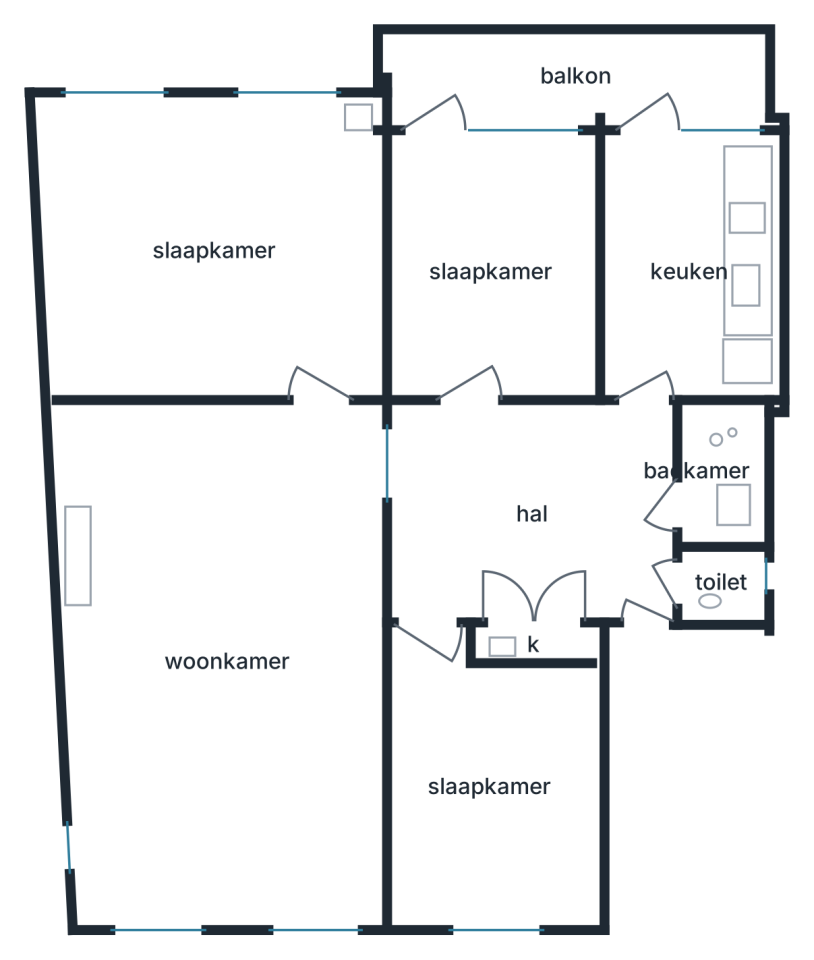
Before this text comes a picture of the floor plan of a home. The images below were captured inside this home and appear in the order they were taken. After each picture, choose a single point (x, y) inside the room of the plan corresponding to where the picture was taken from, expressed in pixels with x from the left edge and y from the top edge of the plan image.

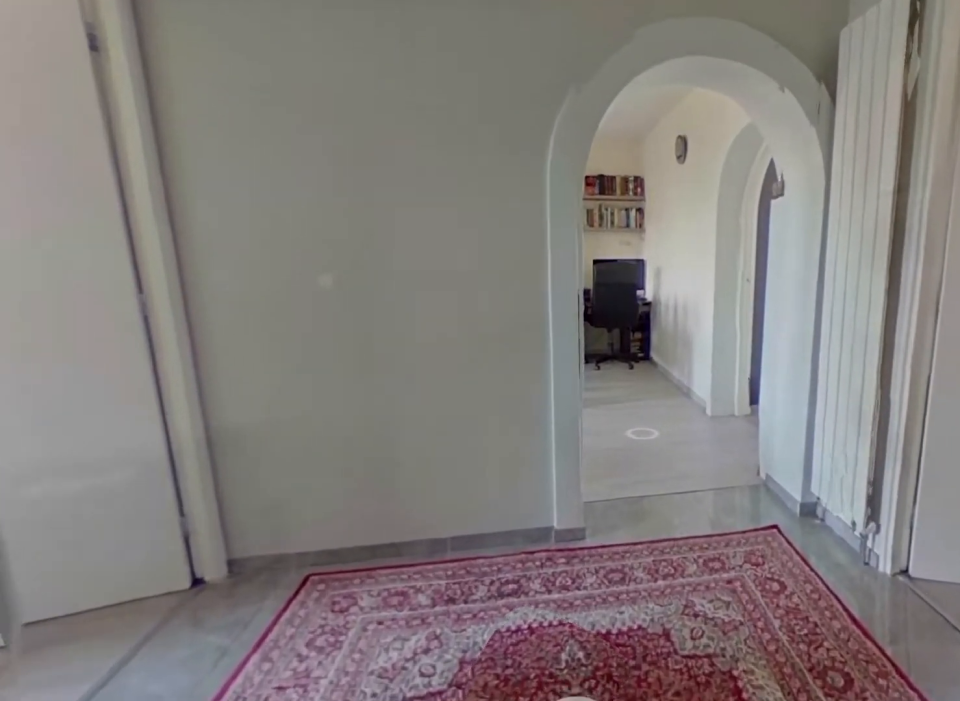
(529, 506)
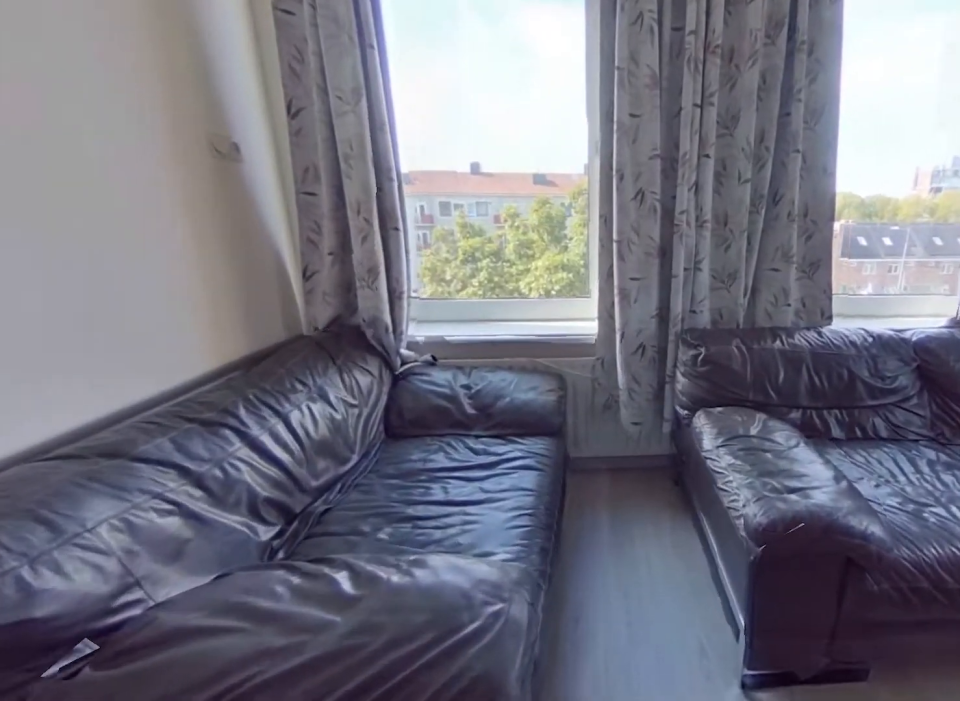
(229, 662)
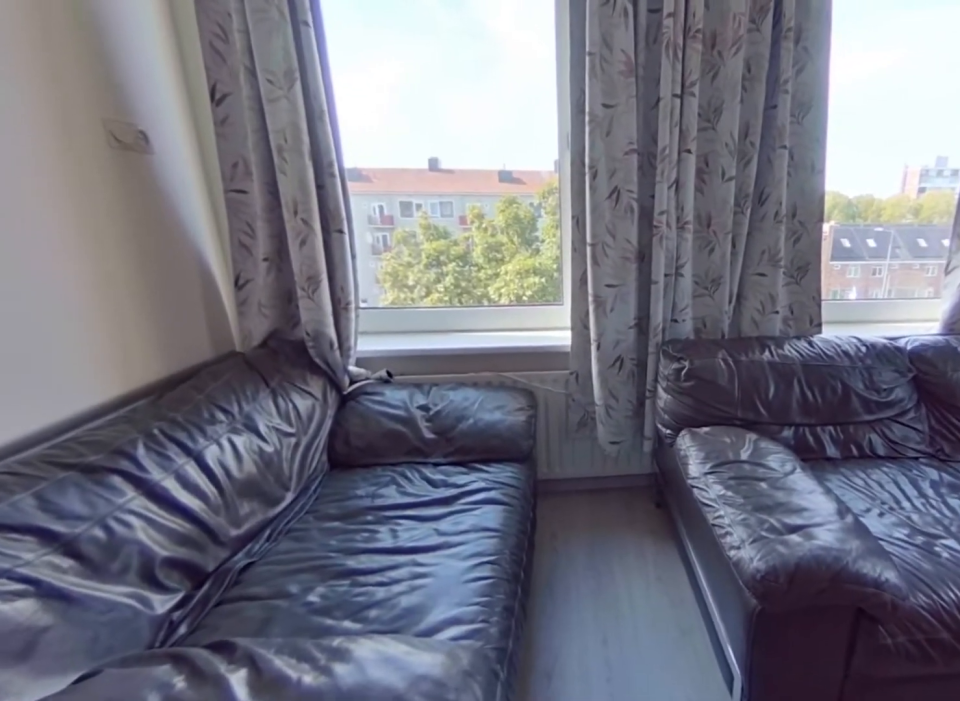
(229, 662)
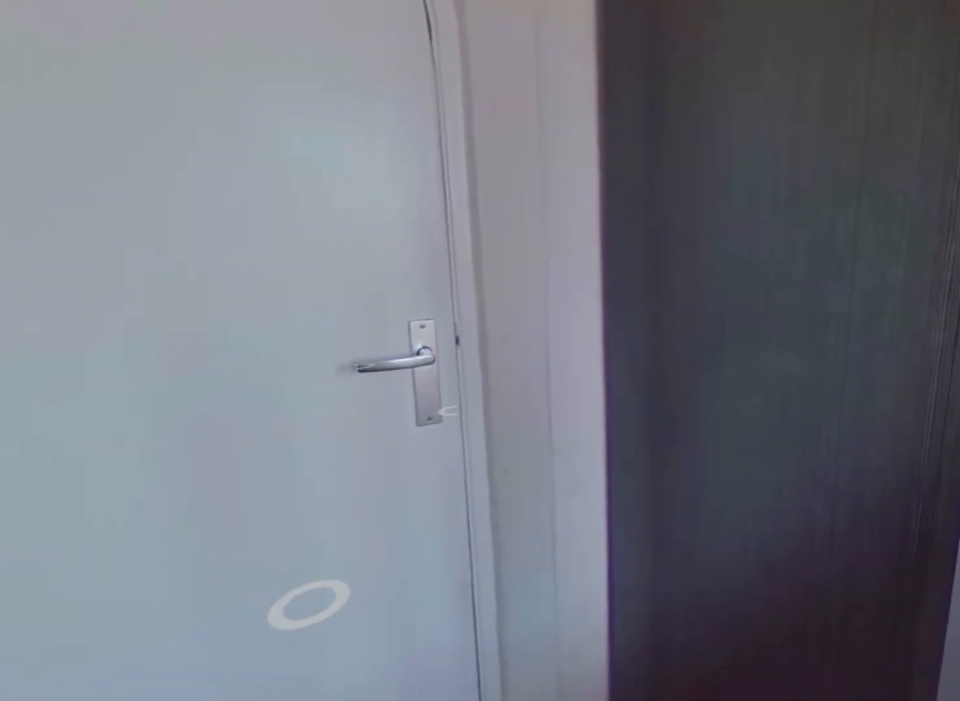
(213, 249)
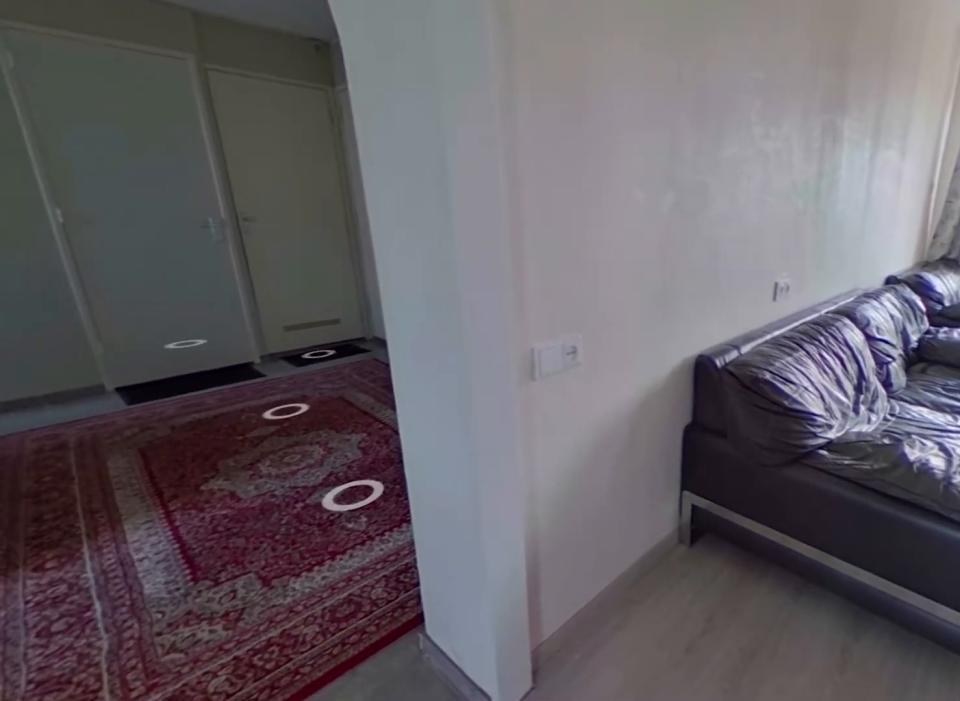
(229, 662)
